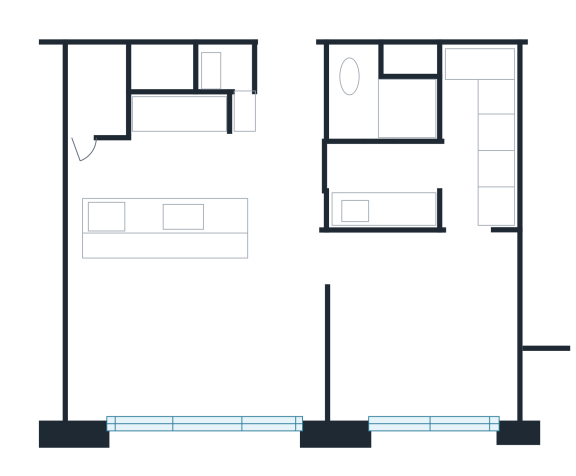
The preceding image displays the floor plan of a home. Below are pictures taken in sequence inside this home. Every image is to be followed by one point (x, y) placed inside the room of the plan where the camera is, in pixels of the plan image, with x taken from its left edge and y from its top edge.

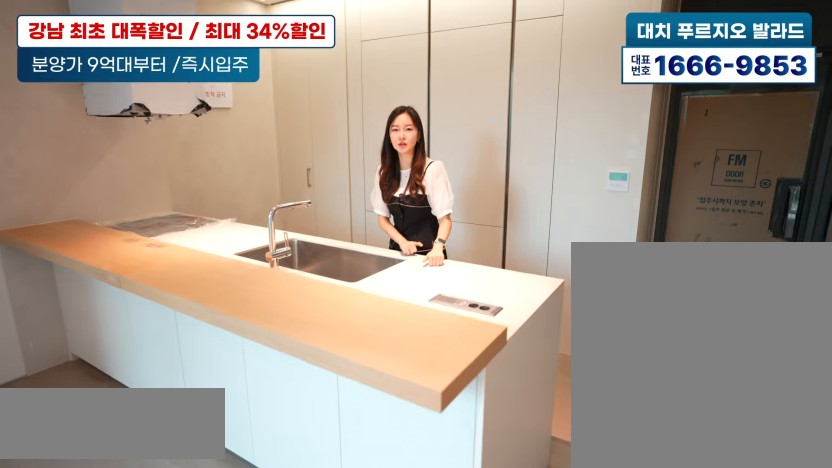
(168, 155)
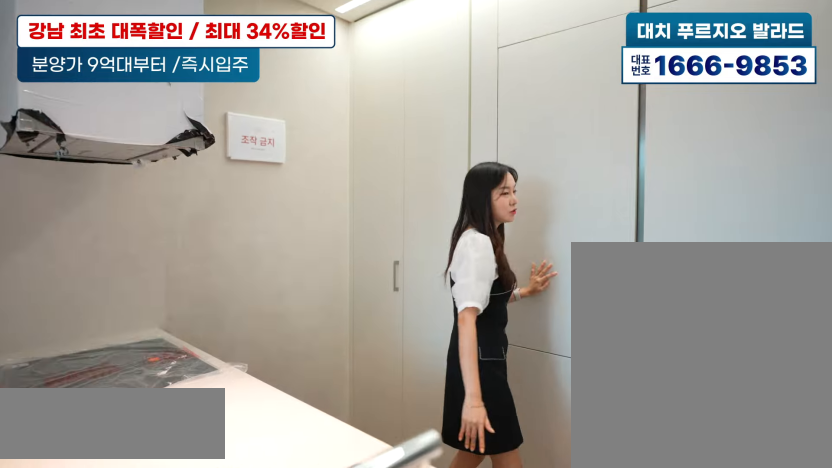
(171, 158)
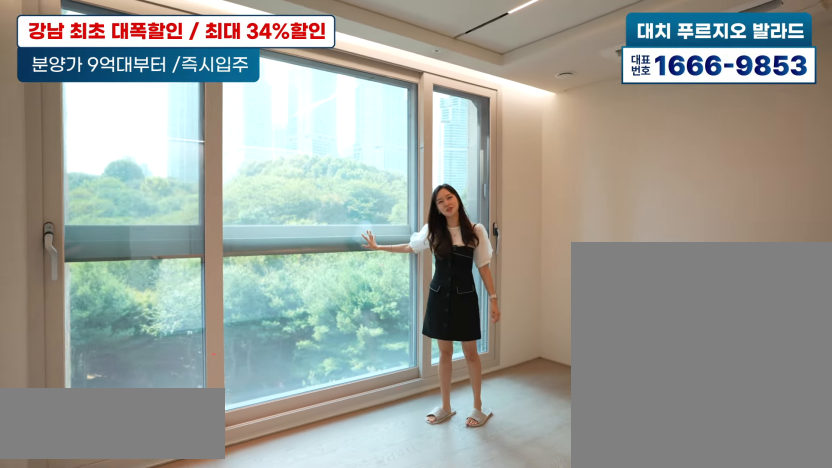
(188, 340)
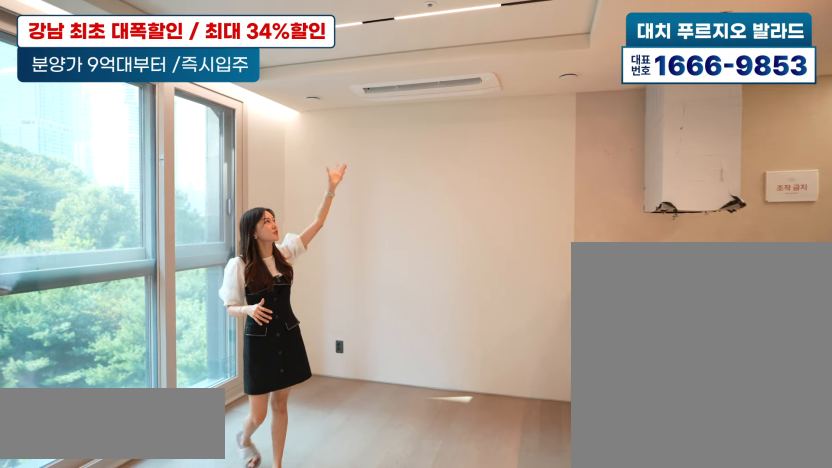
(189, 341)
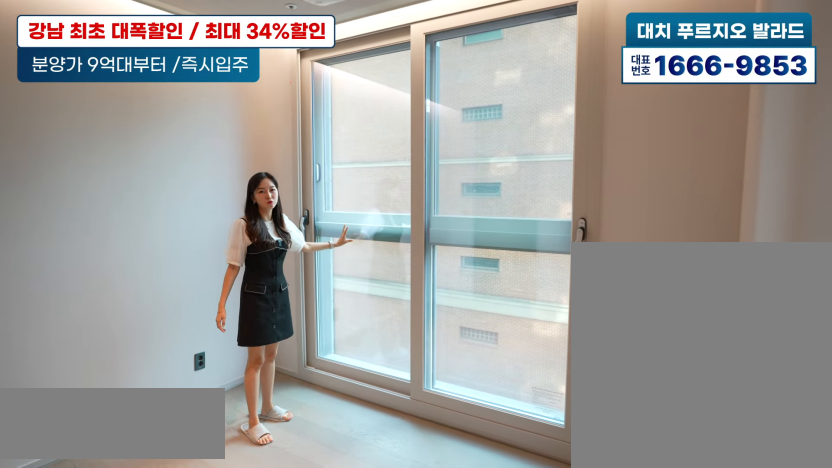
(427, 336)
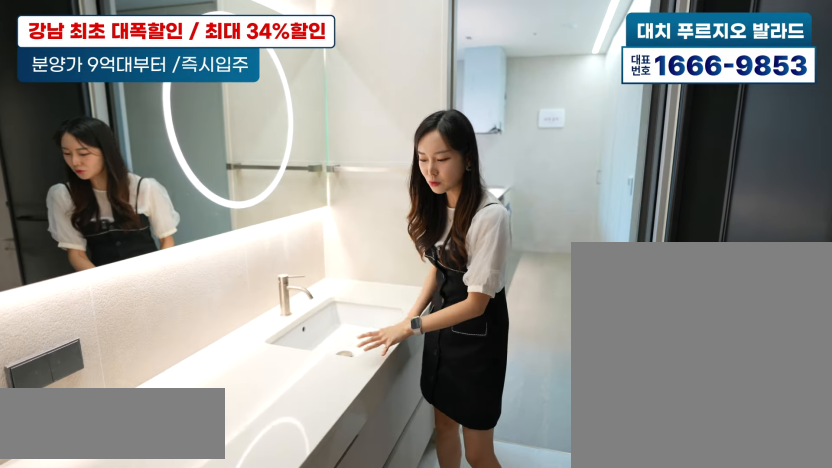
(436, 148)
